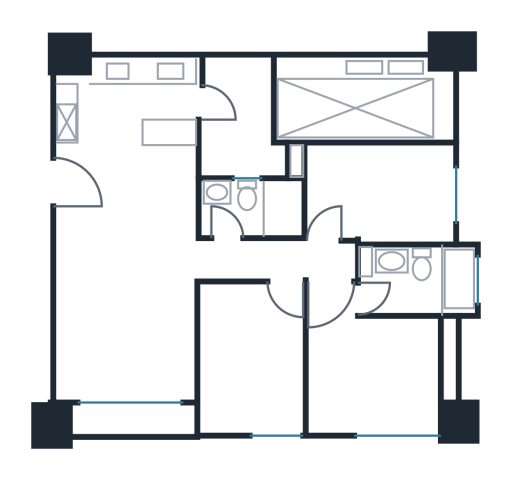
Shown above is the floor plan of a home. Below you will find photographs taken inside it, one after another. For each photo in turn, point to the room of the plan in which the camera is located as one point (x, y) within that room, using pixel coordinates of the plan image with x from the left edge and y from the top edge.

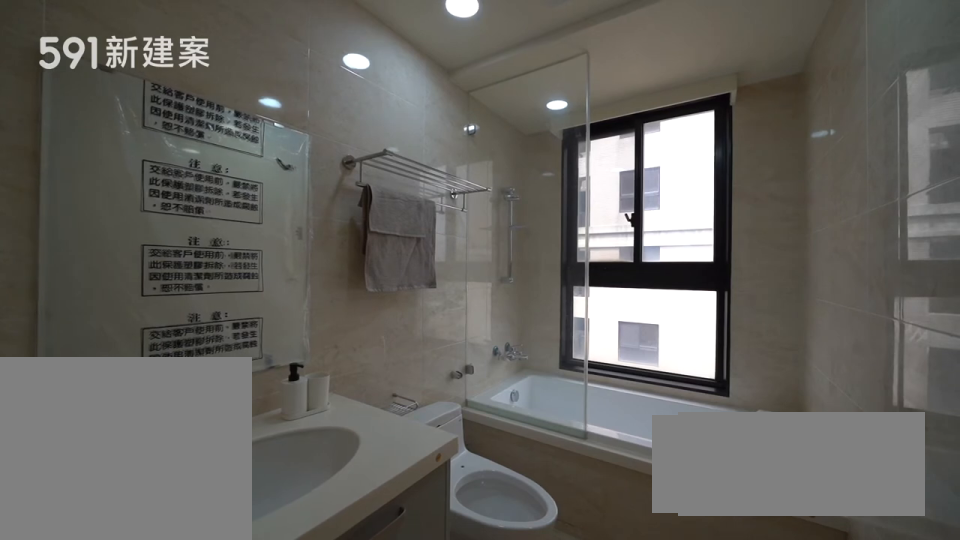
(422, 280)
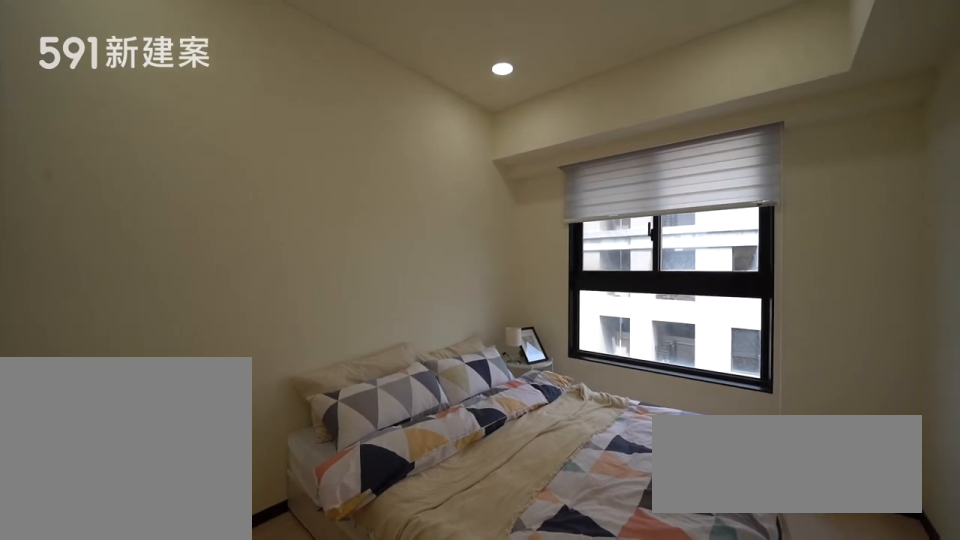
(381, 193)
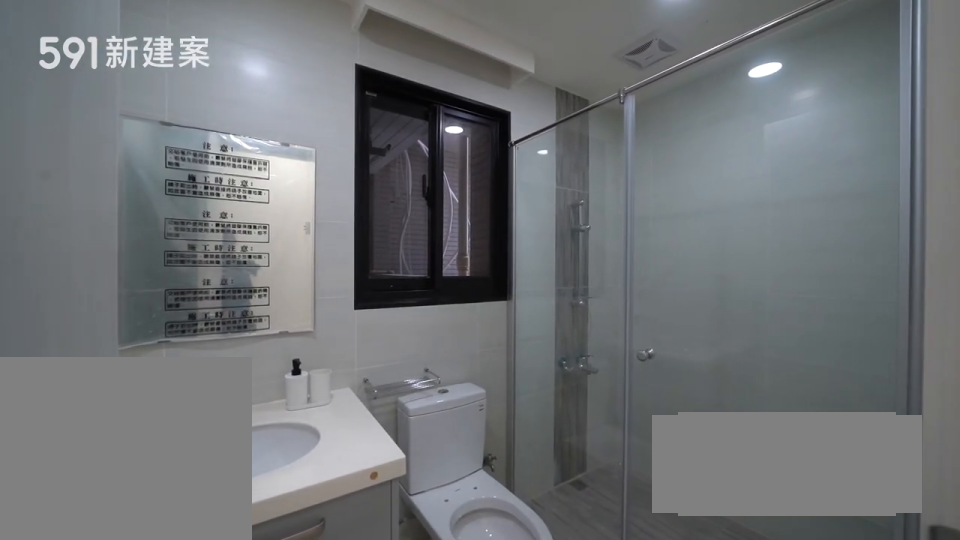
(254, 207)
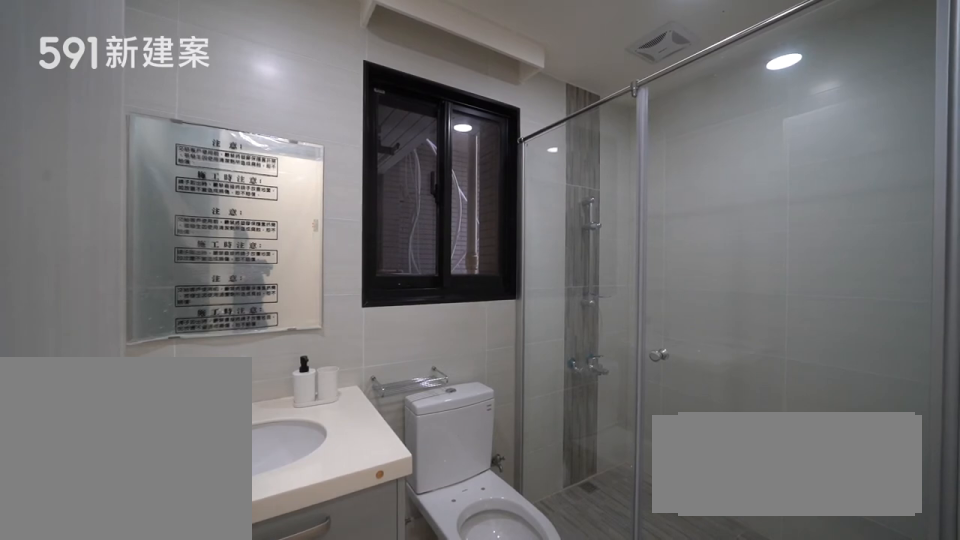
(254, 207)
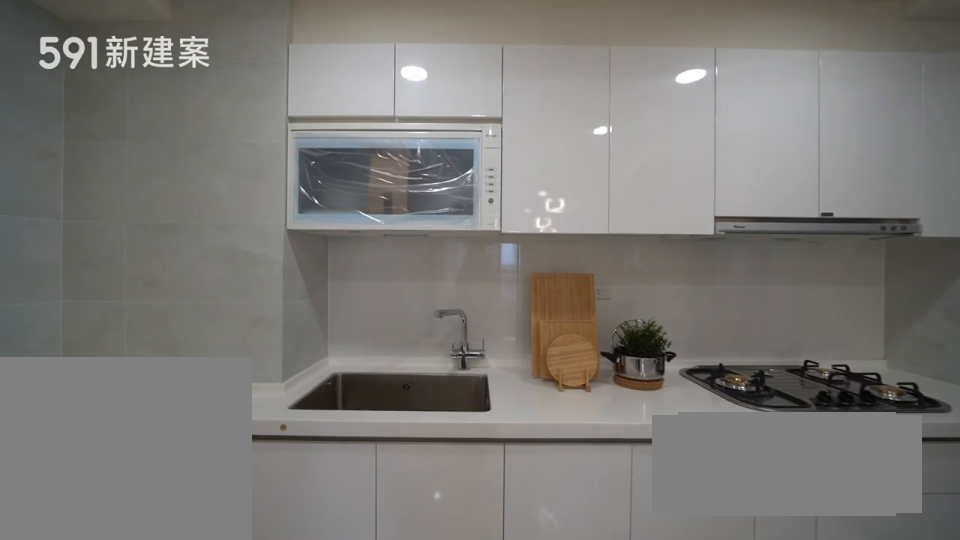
(130, 103)
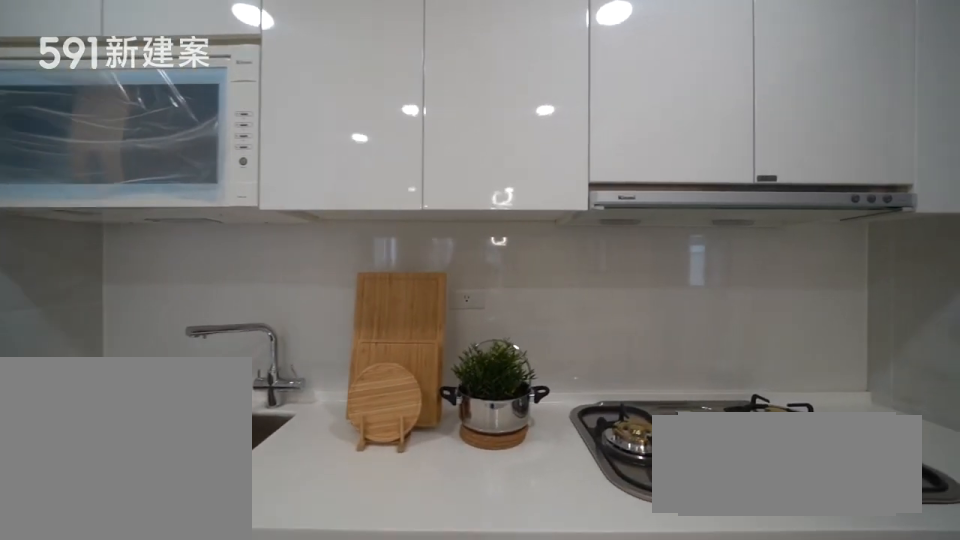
(130, 103)
